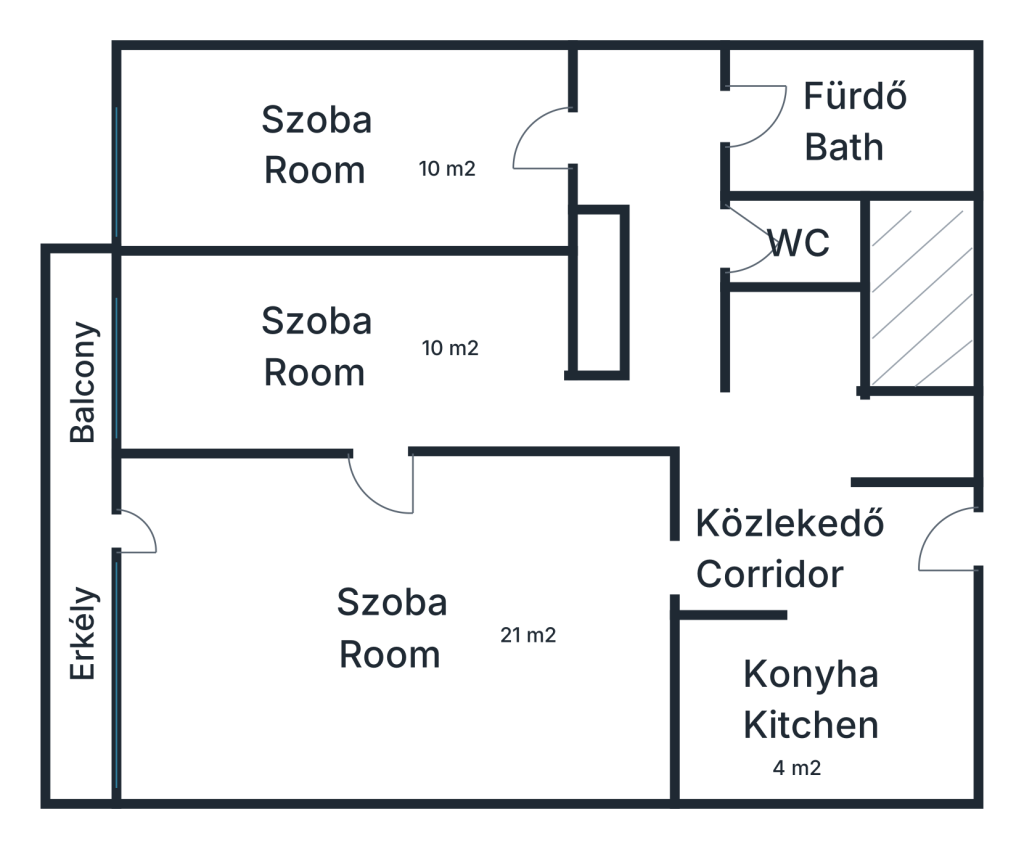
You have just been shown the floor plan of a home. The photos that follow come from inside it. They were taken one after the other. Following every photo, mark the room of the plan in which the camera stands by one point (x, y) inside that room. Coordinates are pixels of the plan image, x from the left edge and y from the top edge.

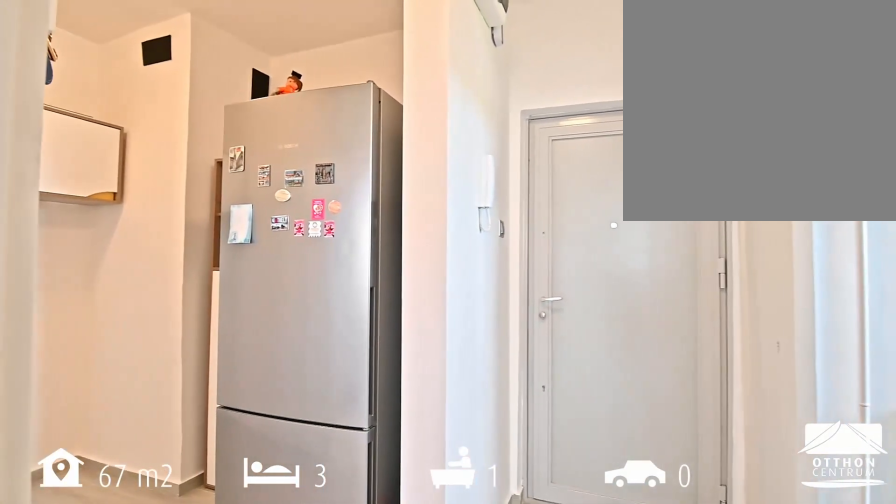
(923, 438)
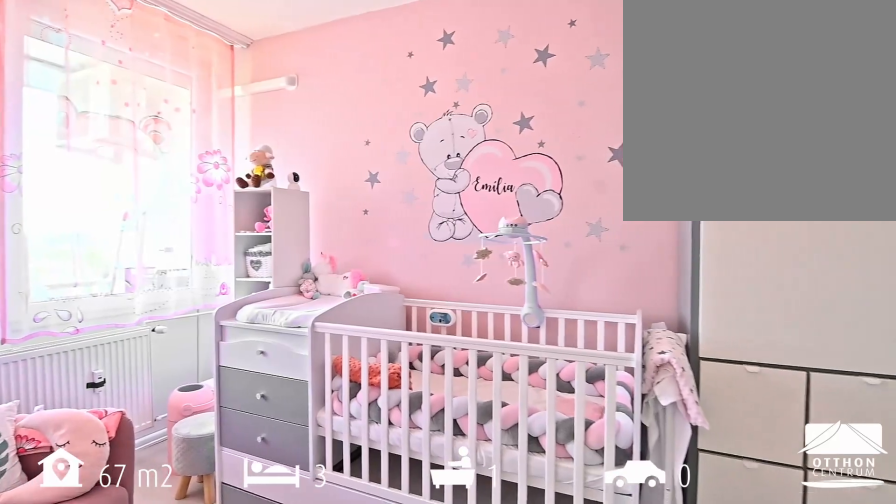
(352, 353)
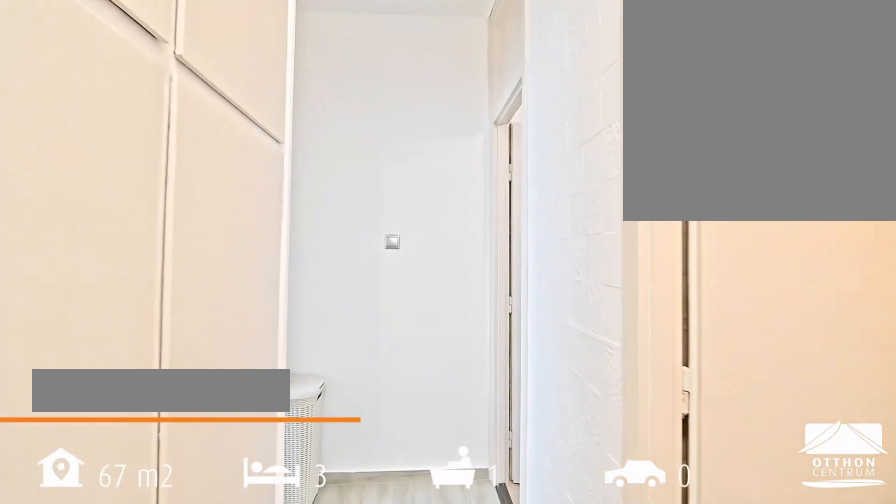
(673, 226)
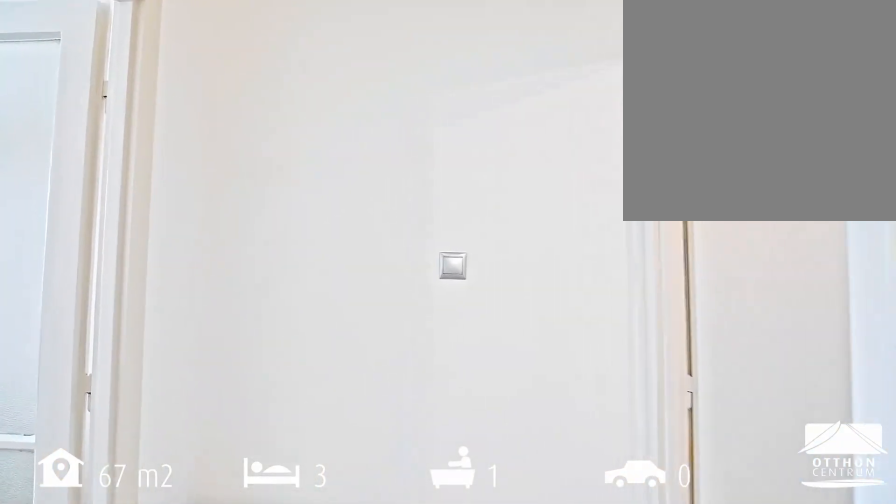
(673, 226)
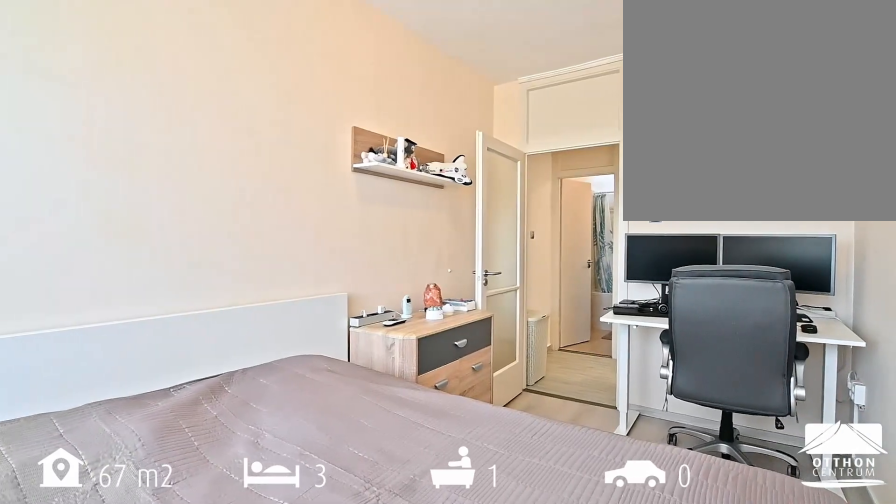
(329, 146)
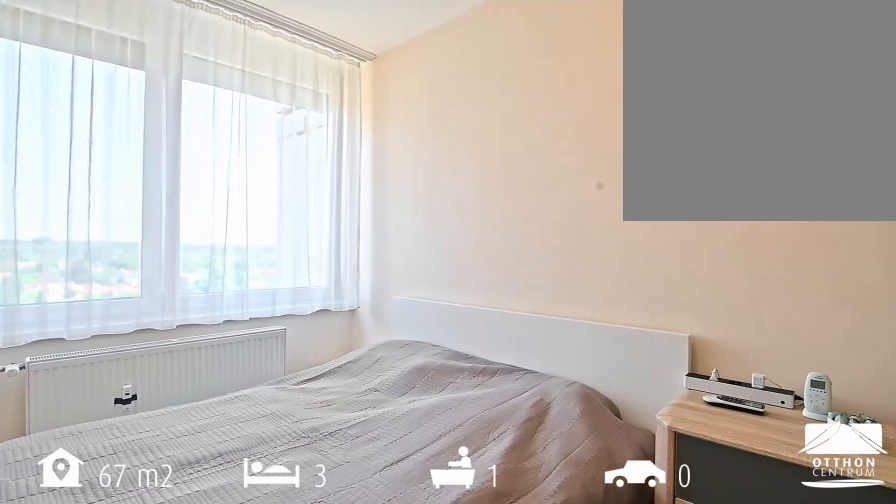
(329, 146)
